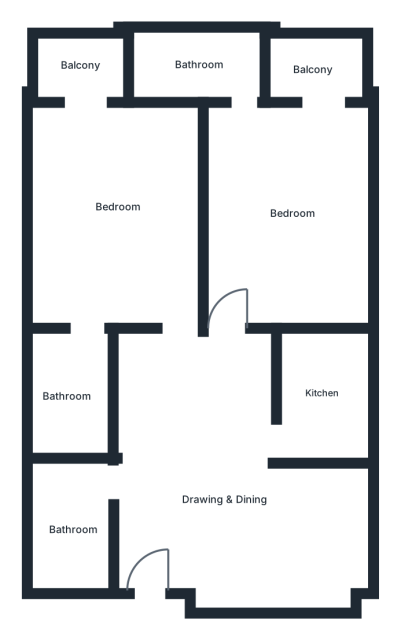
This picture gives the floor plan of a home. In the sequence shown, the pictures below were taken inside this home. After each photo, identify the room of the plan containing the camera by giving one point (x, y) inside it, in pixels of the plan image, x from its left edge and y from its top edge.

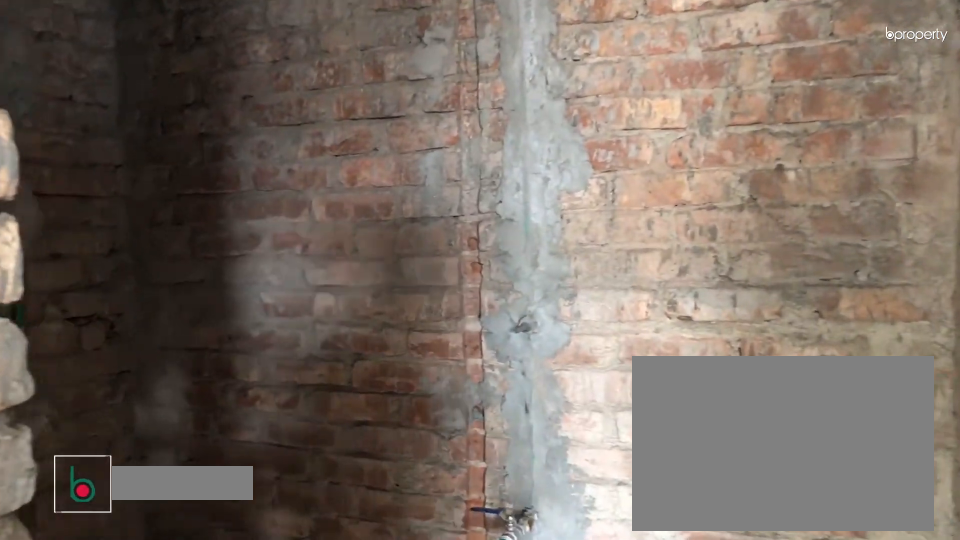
(71, 525)
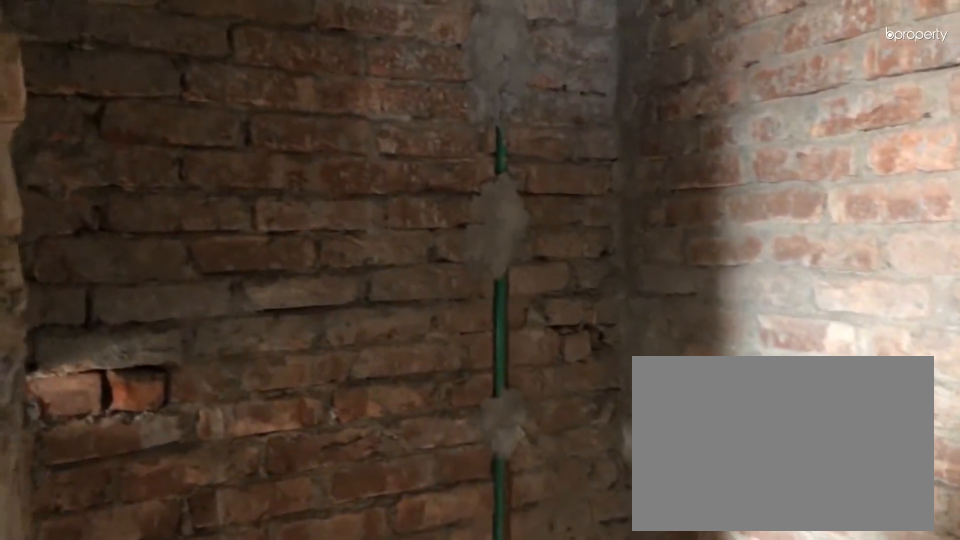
(71, 525)
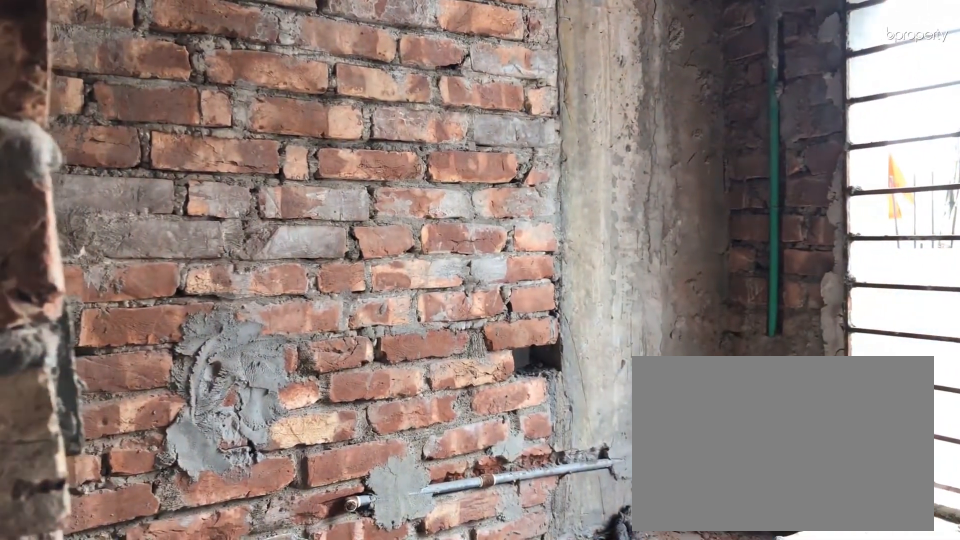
(317, 396)
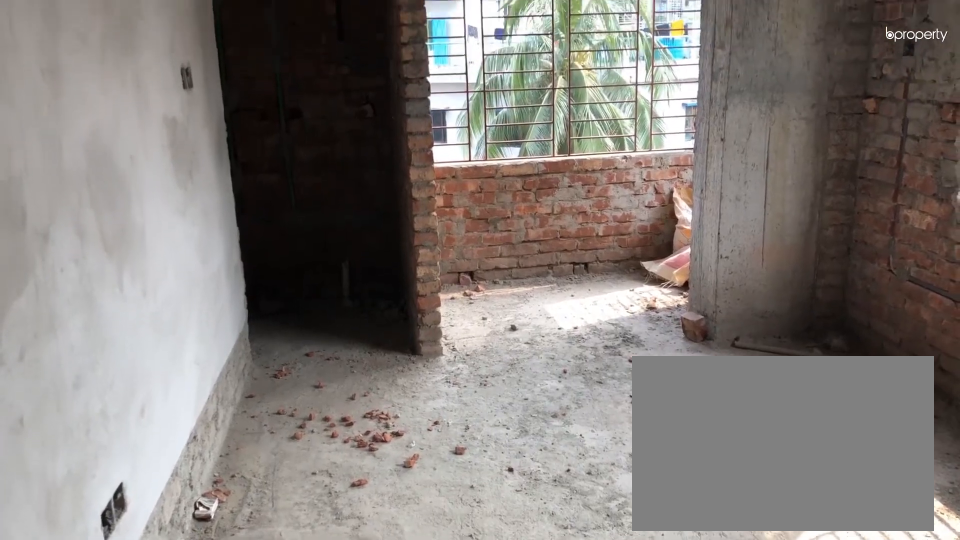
(286, 216)
